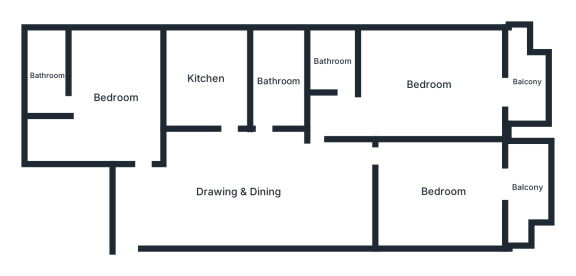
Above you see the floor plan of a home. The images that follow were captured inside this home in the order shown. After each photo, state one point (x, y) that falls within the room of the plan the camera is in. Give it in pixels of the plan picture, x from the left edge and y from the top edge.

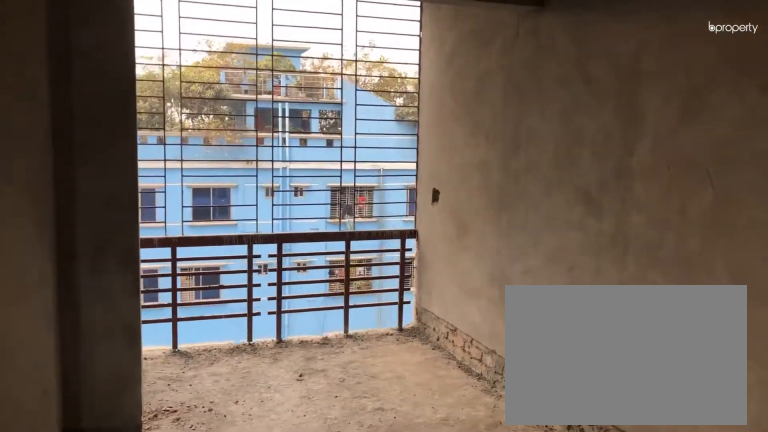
(428, 83)
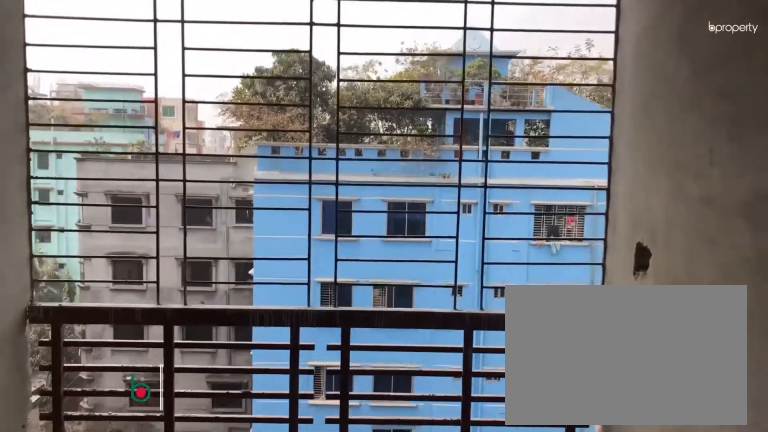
(526, 82)
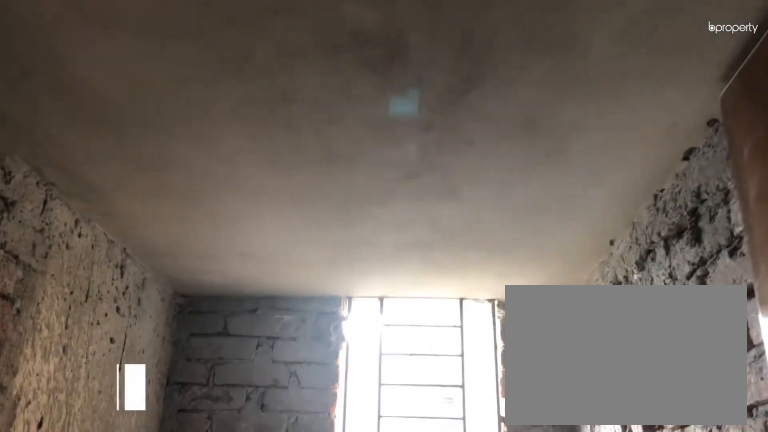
(332, 61)
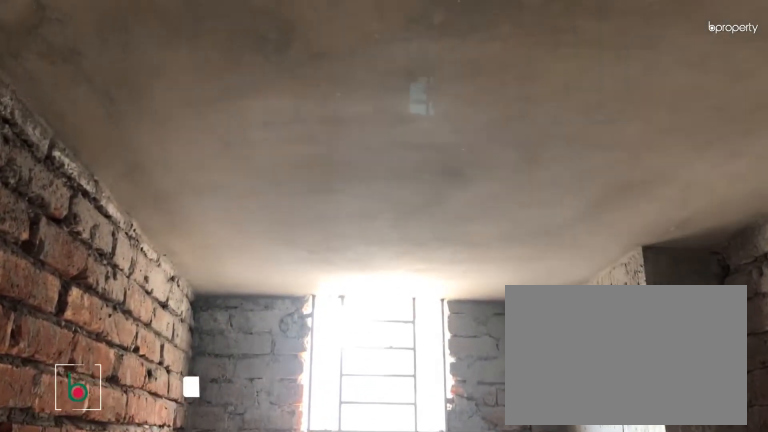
(278, 80)
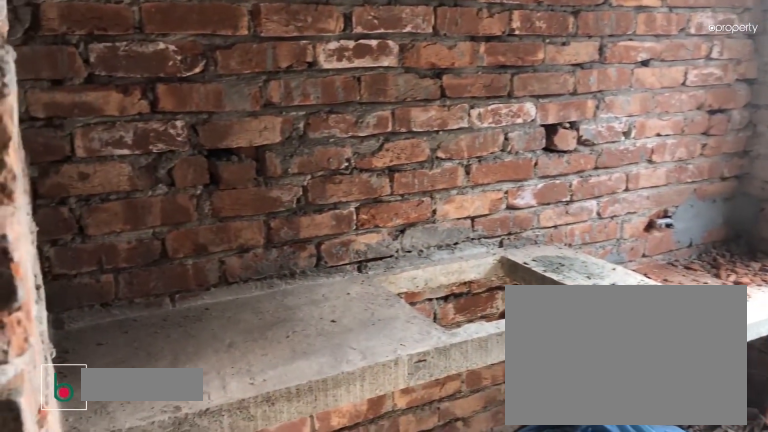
(206, 78)
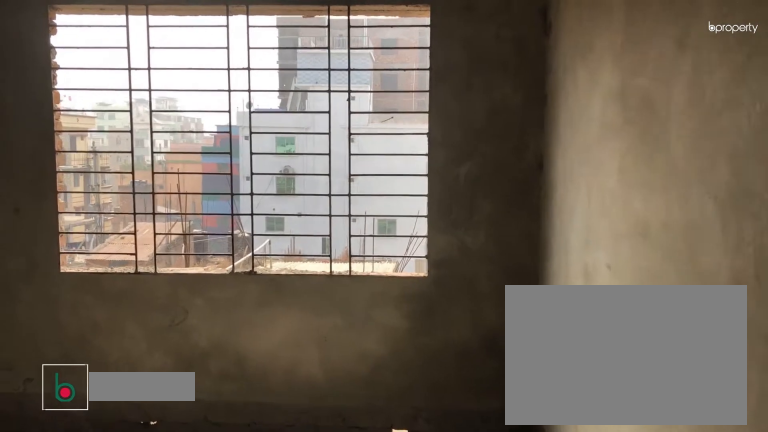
(115, 98)
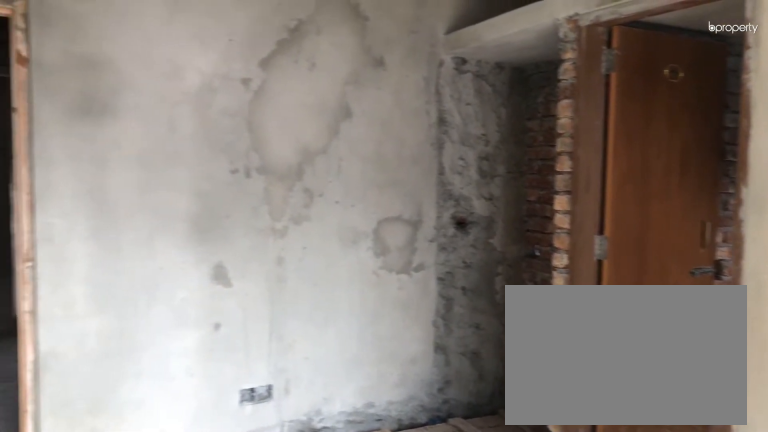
(115, 98)
